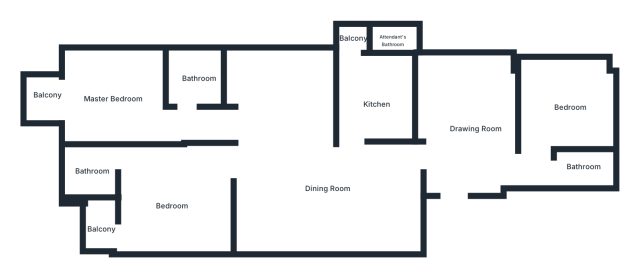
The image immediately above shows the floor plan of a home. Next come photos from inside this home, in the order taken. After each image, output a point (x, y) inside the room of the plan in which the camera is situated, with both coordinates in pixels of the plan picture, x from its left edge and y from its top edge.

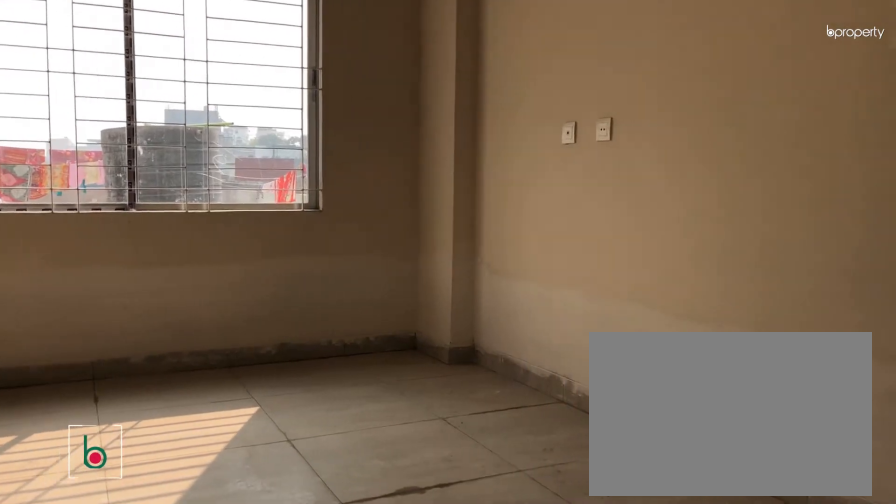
(477, 130)
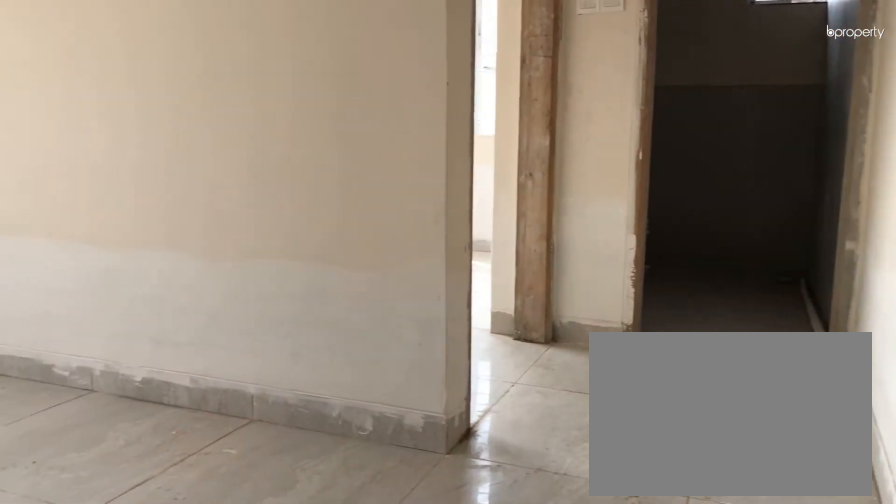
(477, 130)
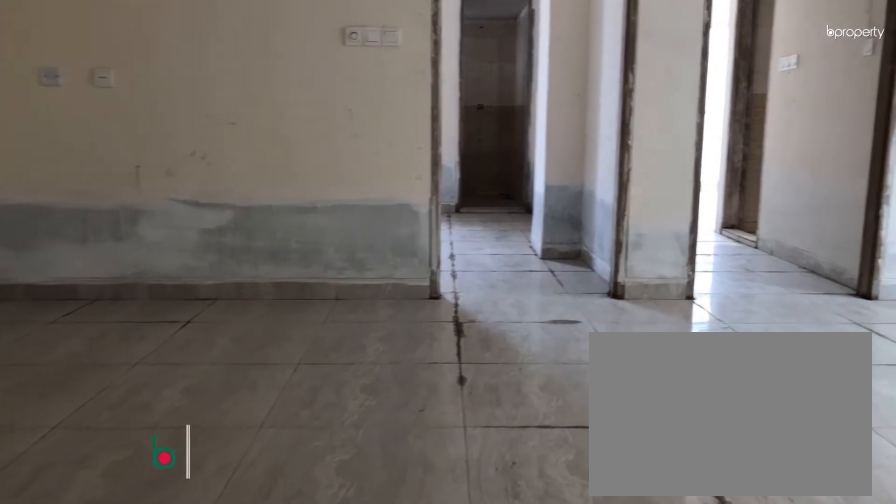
(330, 191)
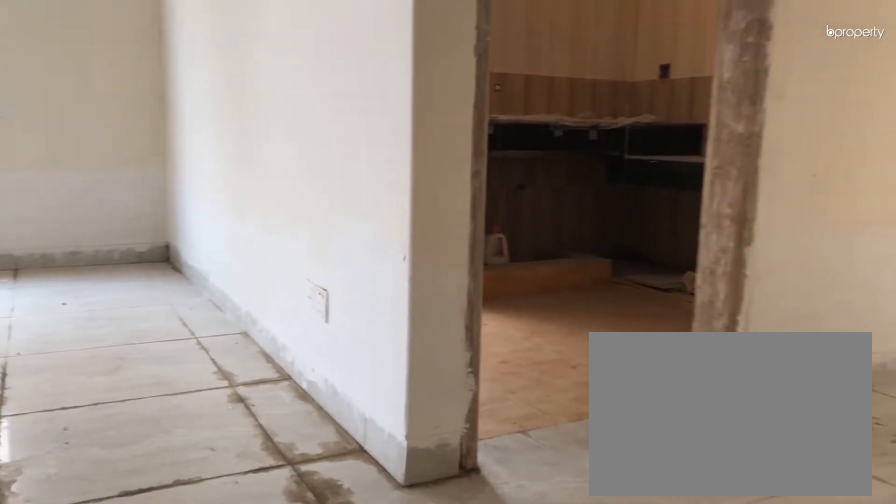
(330, 191)
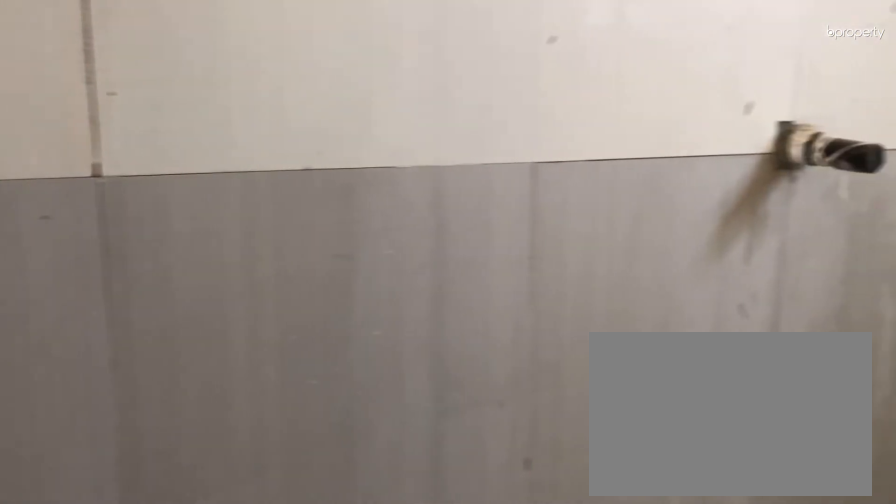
(584, 166)
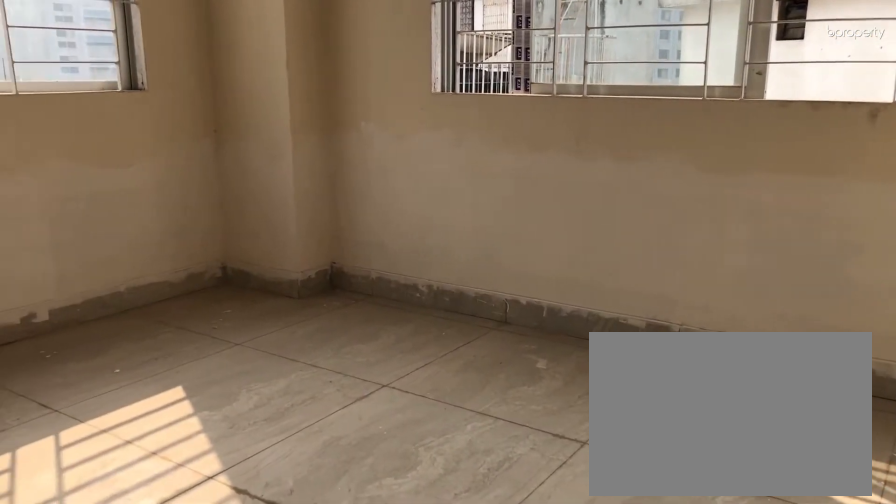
(572, 106)
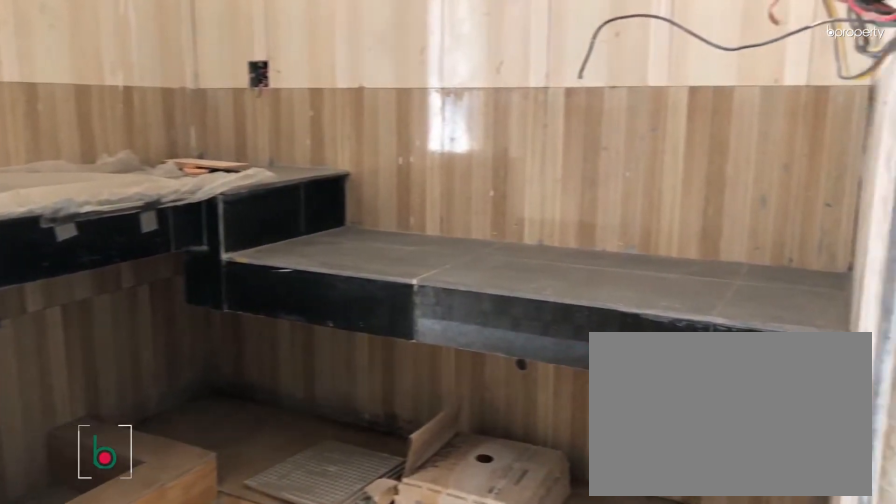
(378, 105)
